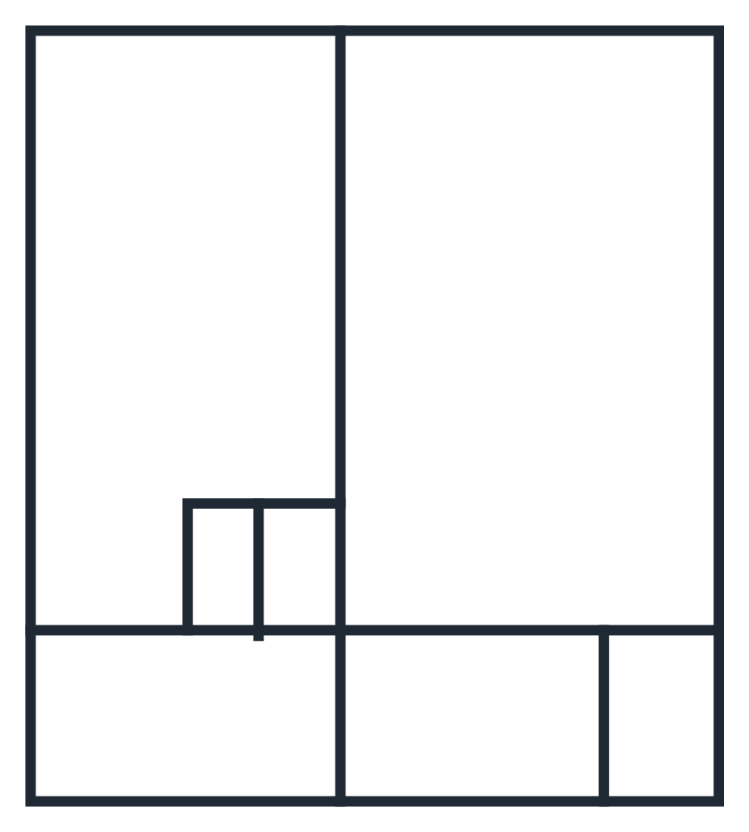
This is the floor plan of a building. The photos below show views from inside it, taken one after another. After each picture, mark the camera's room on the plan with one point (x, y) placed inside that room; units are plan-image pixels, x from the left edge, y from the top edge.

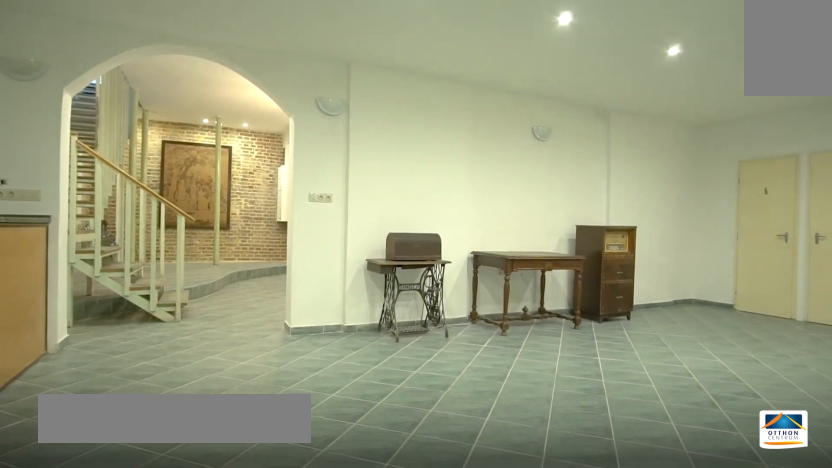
(185, 316)
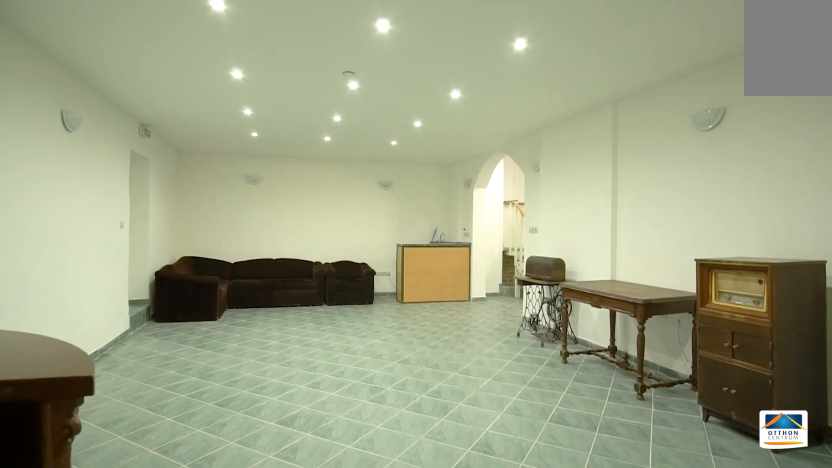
(185, 316)
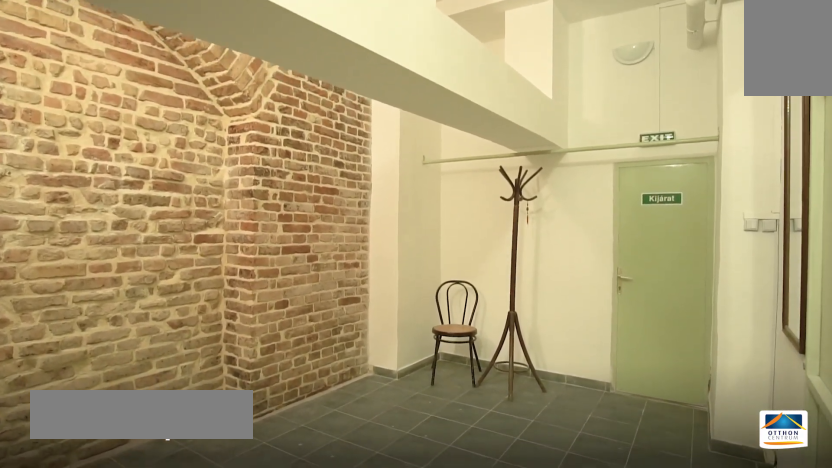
(465, 717)
